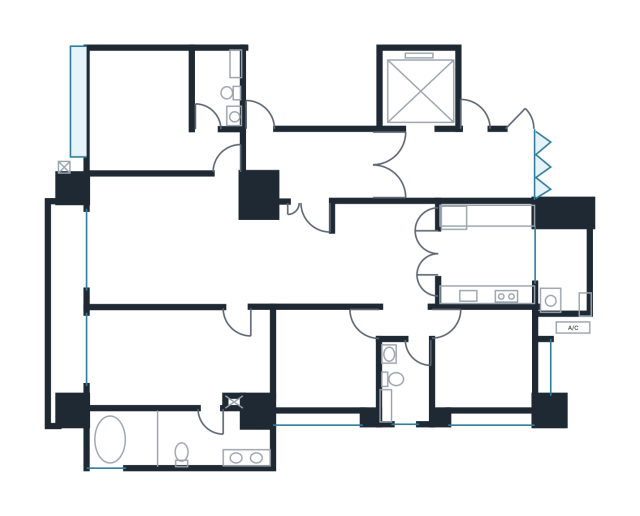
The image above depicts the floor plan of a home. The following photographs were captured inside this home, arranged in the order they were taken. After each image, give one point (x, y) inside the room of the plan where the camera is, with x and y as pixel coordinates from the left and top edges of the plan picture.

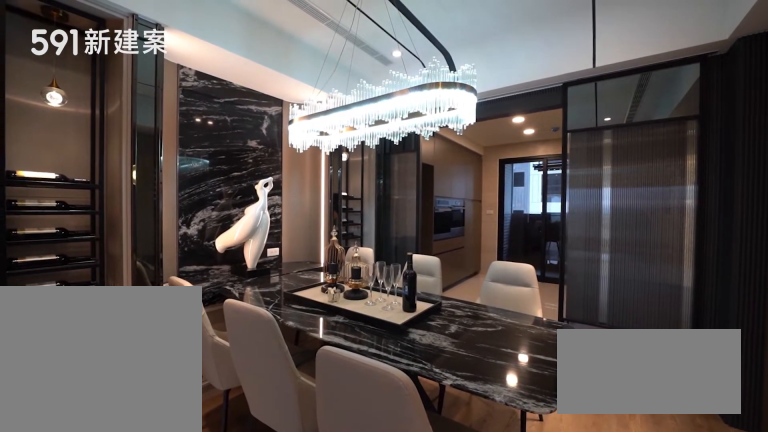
(381, 252)
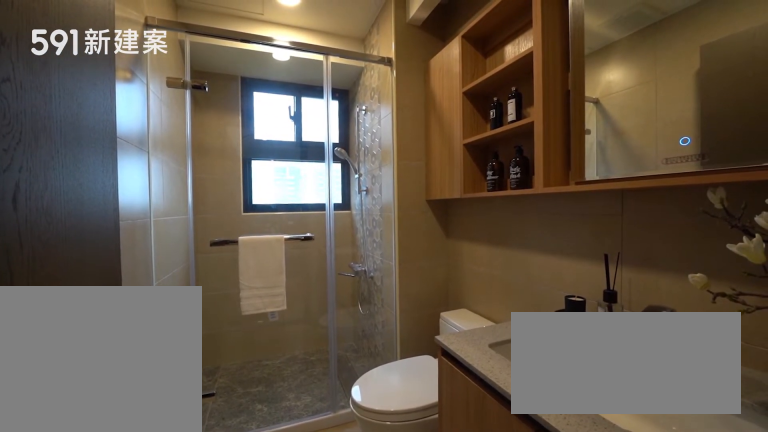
(406, 383)
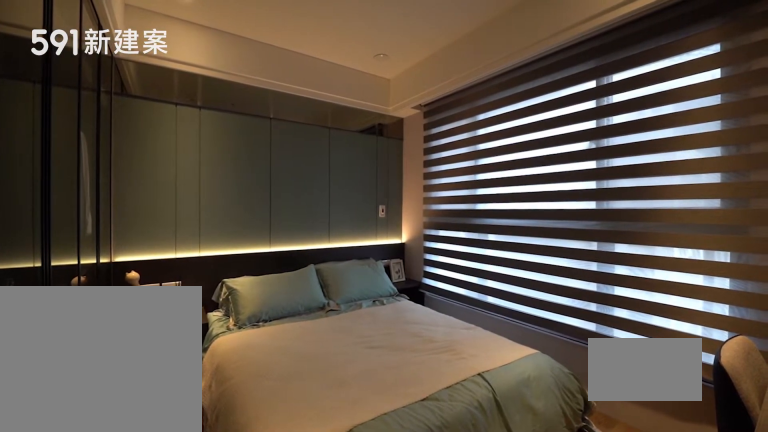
(484, 359)
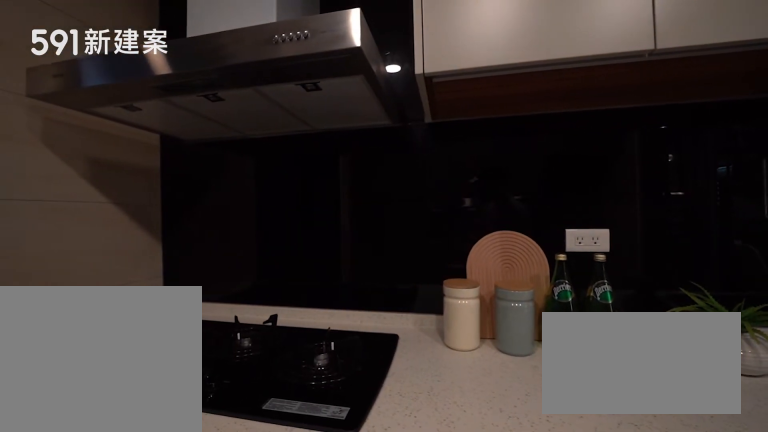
(487, 255)
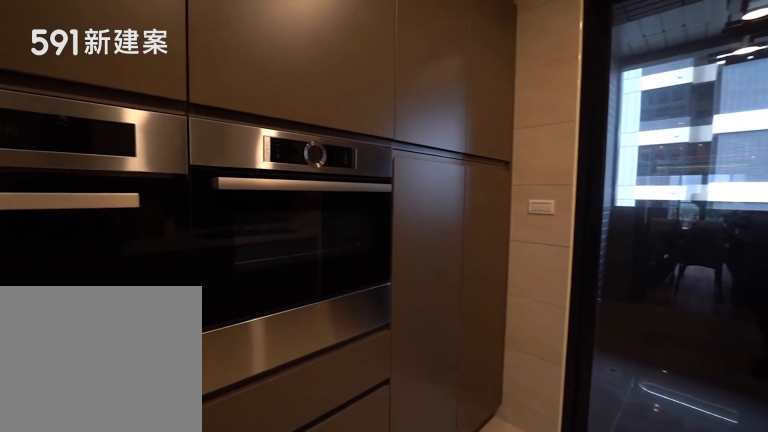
(487, 255)
